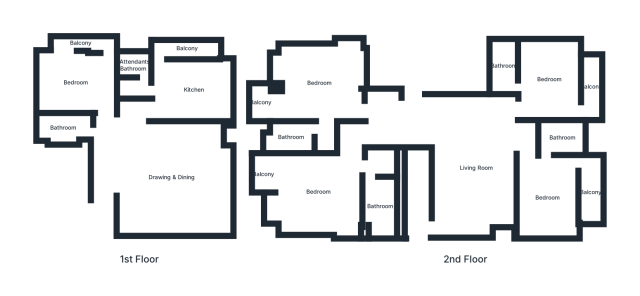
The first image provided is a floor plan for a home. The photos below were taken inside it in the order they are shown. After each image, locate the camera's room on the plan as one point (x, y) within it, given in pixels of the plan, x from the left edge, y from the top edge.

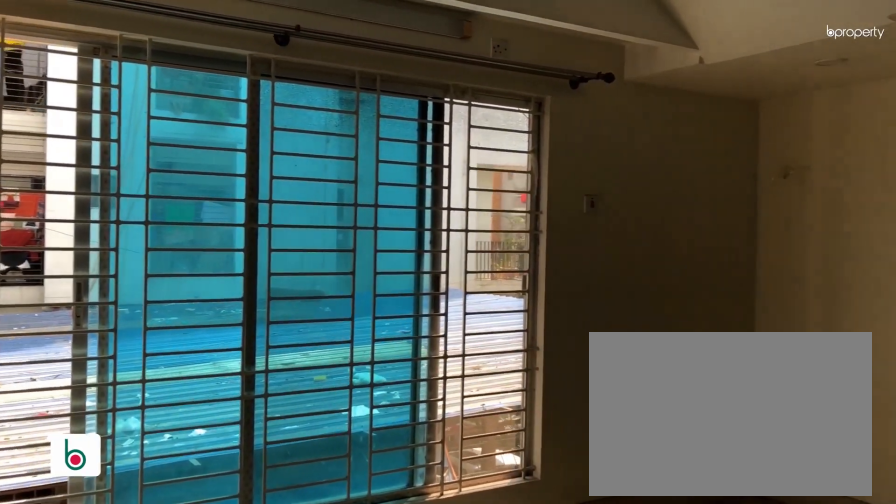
(172, 178)
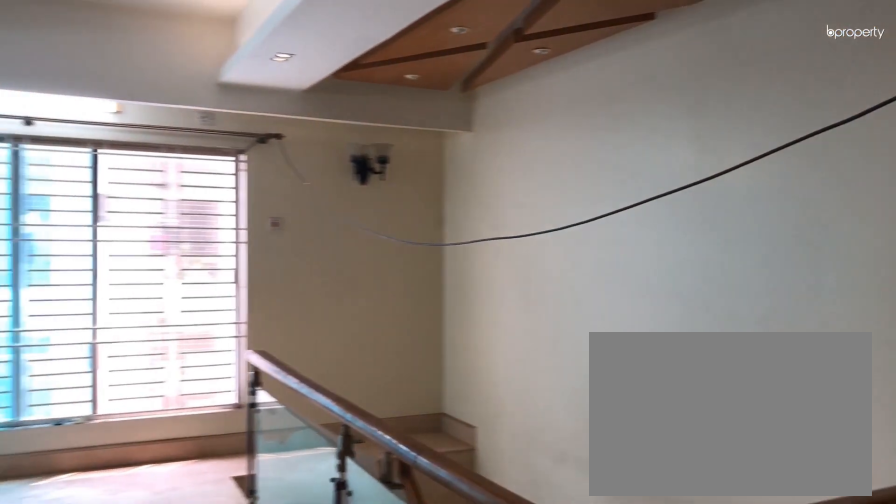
(476, 168)
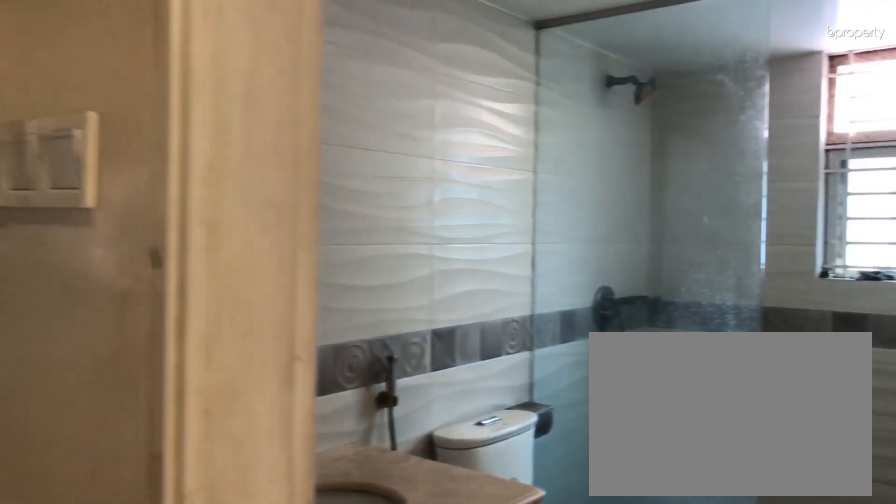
(375, 199)
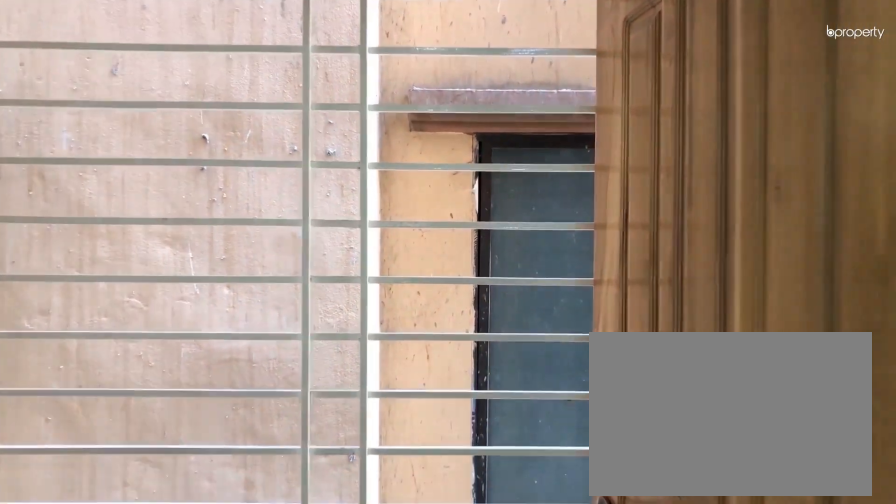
(591, 86)
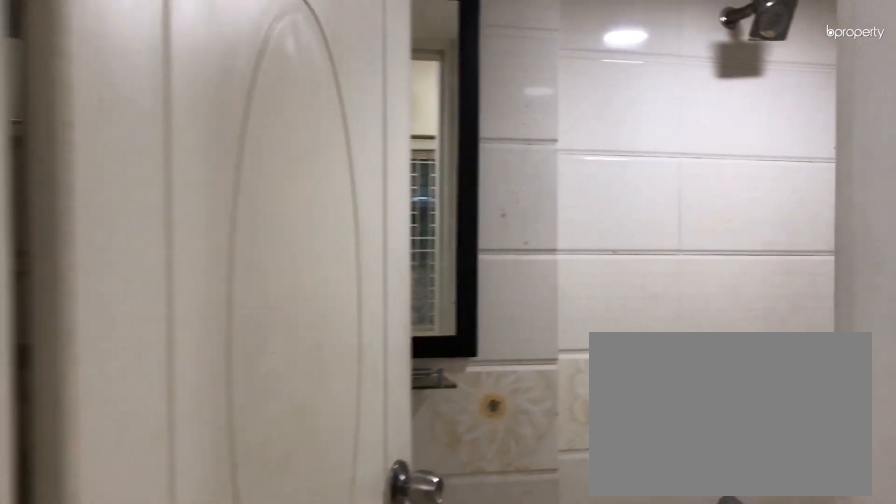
(503, 66)
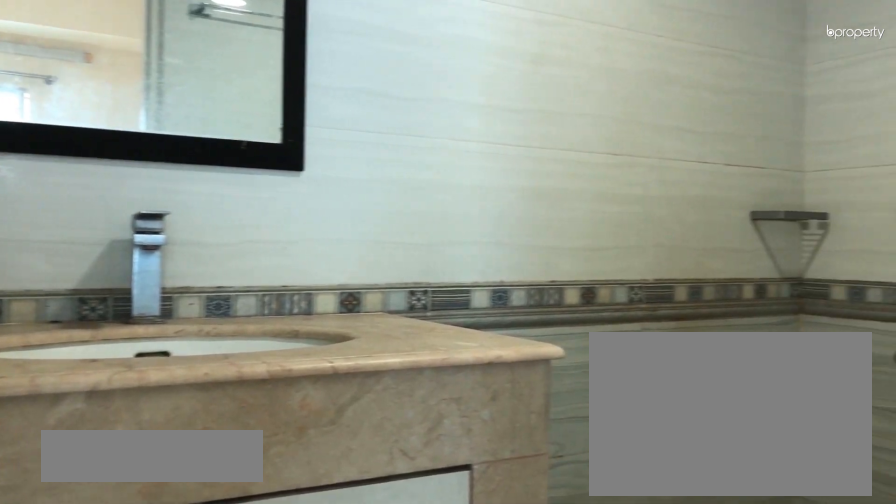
(562, 138)
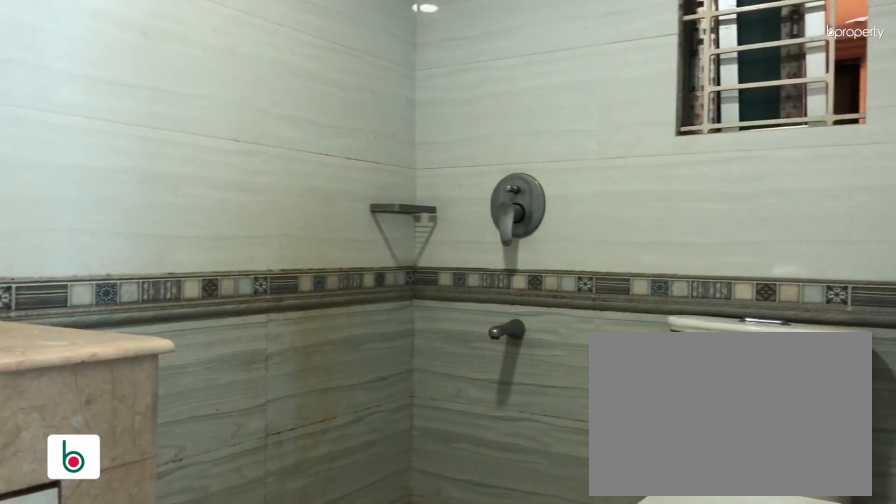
(562, 138)
